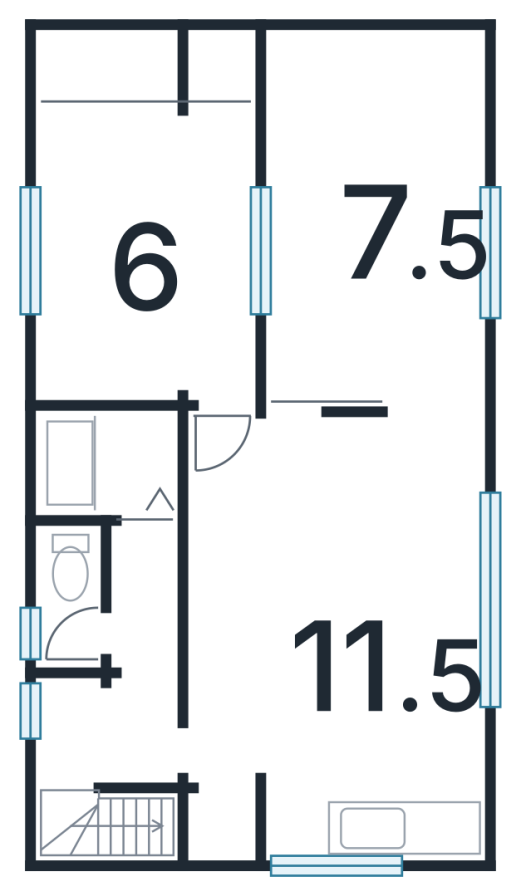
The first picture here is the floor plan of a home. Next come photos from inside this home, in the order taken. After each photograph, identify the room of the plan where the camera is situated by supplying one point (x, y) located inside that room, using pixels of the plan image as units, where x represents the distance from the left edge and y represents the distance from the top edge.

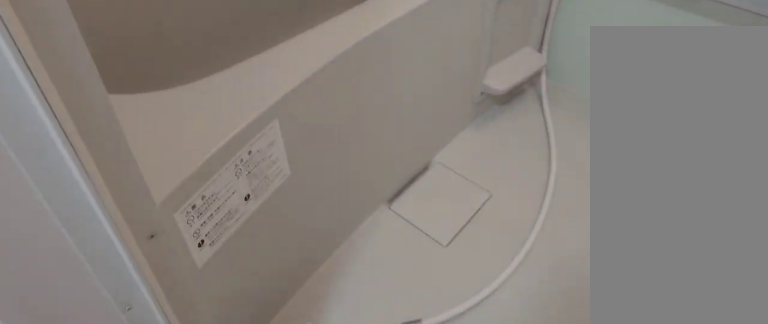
(116, 464)
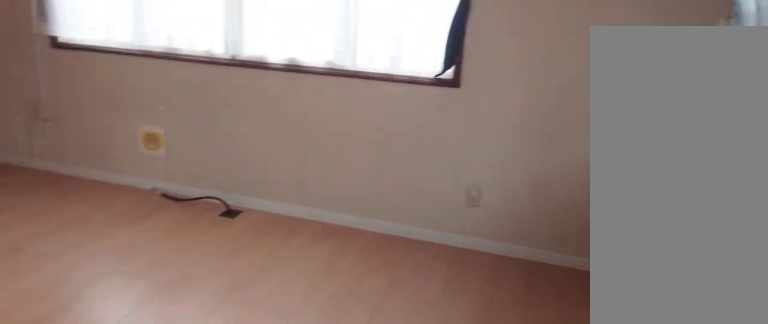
(329, 632)
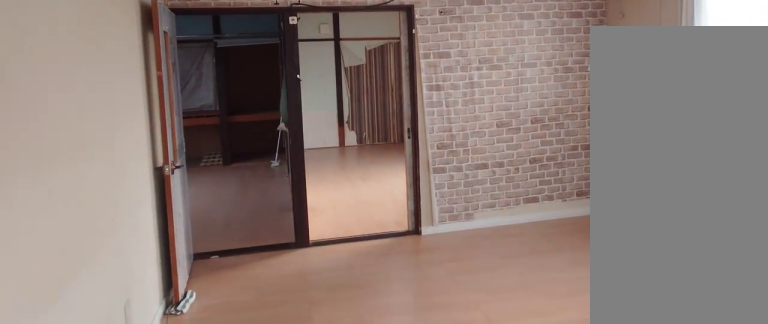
(329, 632)
